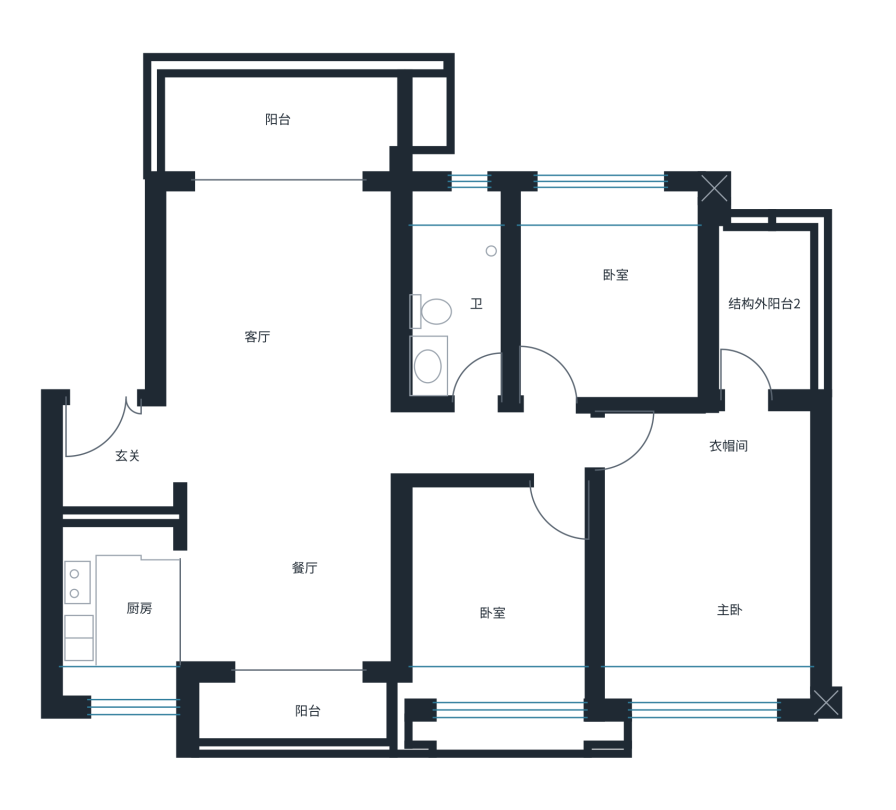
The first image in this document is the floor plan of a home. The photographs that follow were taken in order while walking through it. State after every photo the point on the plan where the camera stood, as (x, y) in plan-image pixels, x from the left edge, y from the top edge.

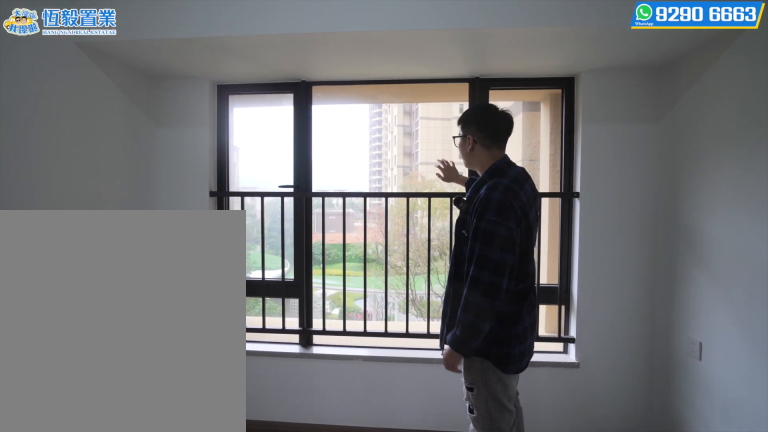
(469, 671)
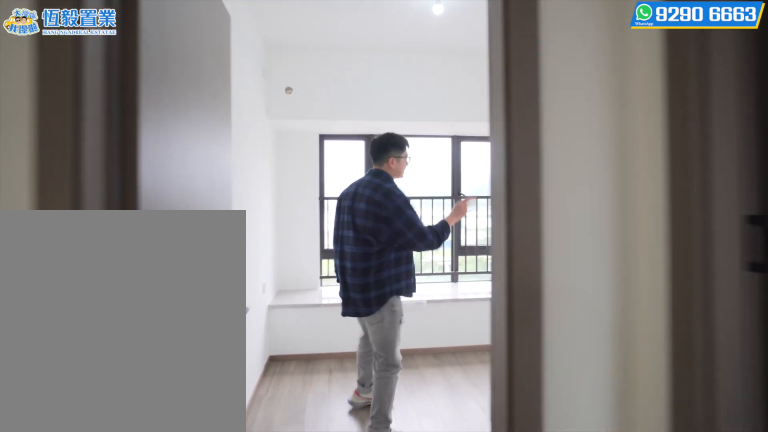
(550, 329)
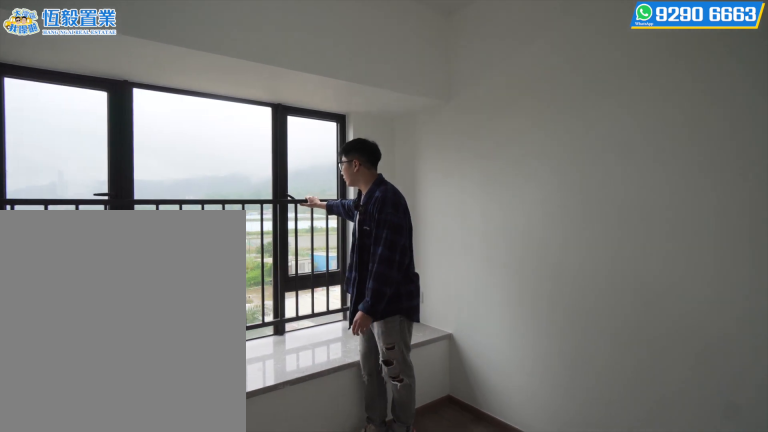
(650, 257)
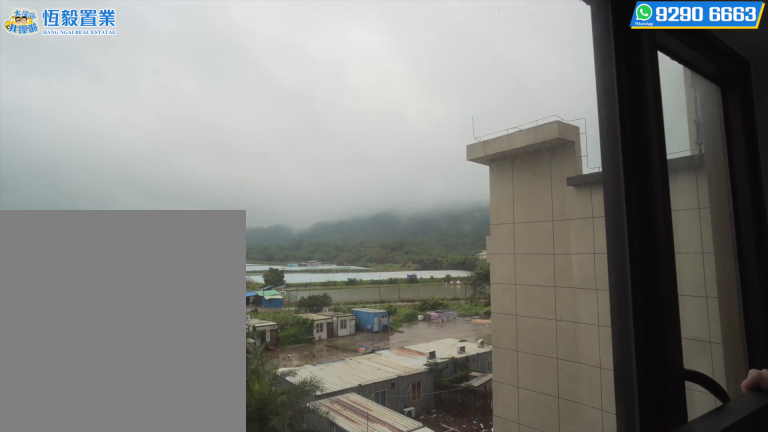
(650, 256)
